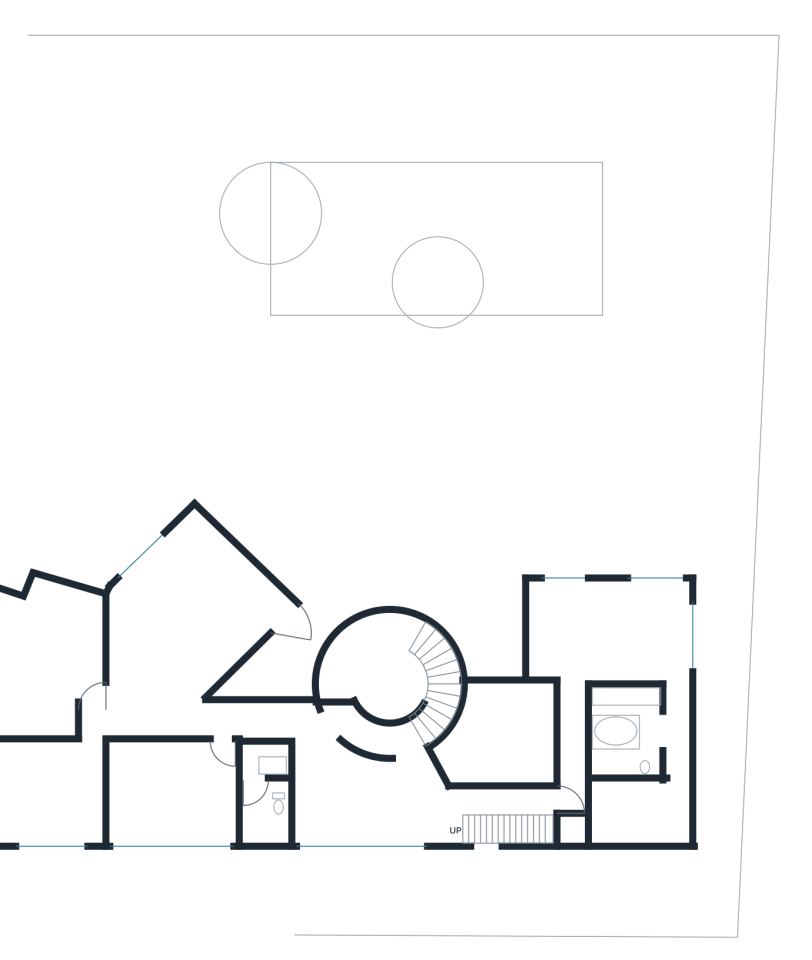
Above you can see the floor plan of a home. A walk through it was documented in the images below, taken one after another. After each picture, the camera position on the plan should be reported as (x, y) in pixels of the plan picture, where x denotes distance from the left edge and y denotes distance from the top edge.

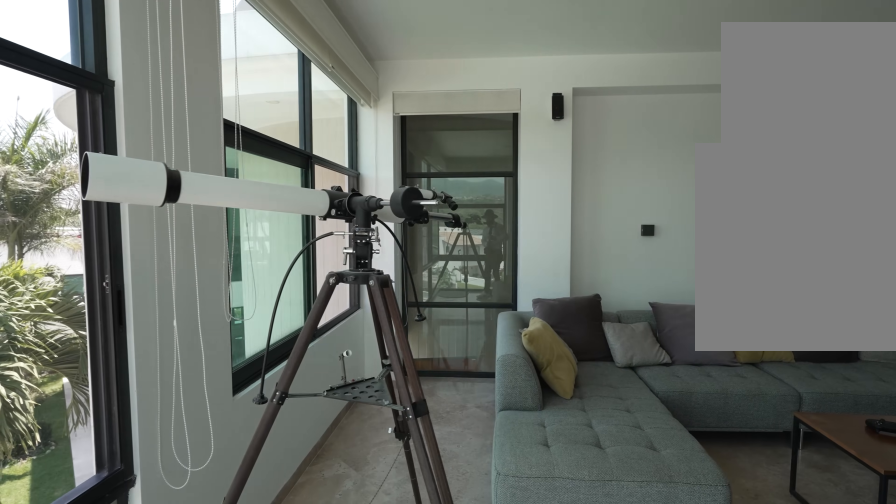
(181, 578)
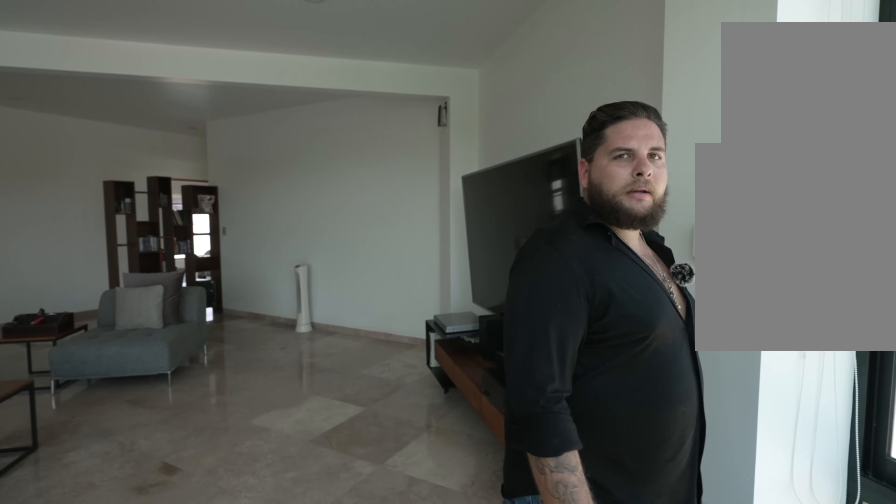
(195, 545)
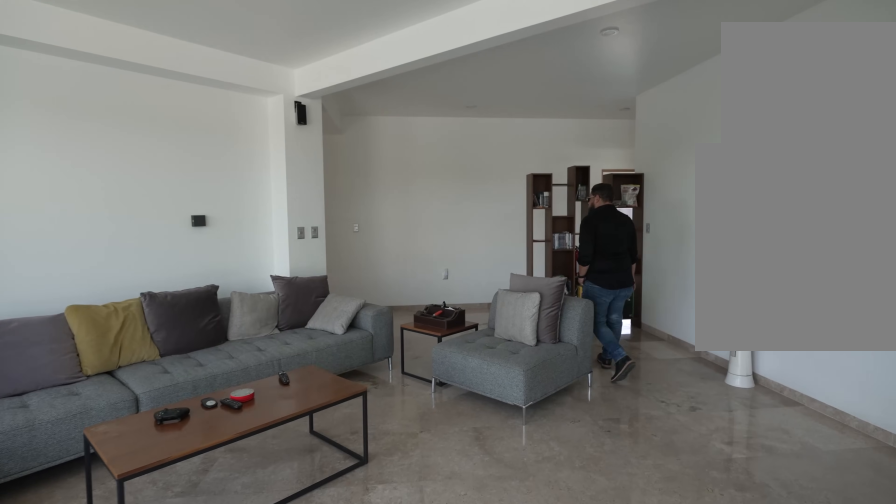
(193, 546)
